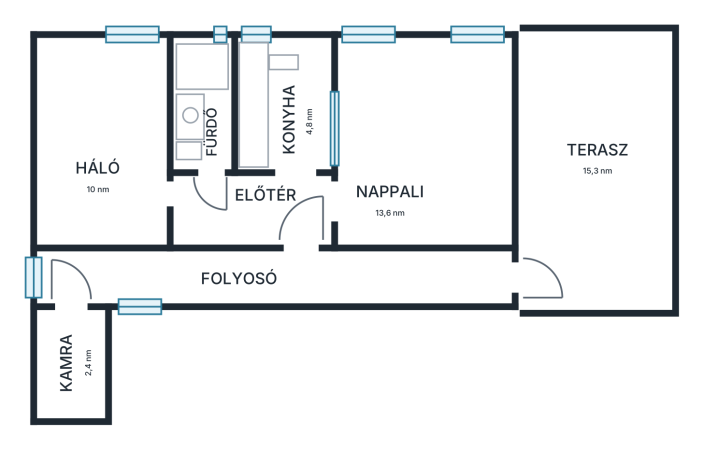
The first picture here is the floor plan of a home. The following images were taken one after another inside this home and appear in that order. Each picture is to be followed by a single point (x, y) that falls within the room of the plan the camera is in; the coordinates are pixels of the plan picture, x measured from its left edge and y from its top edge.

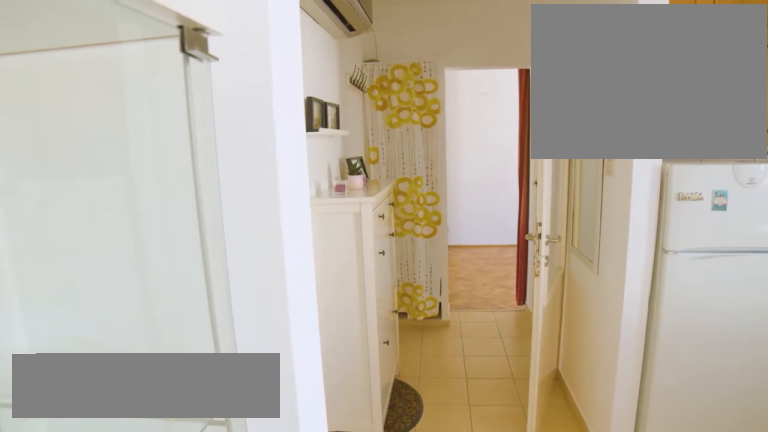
(259, 203)
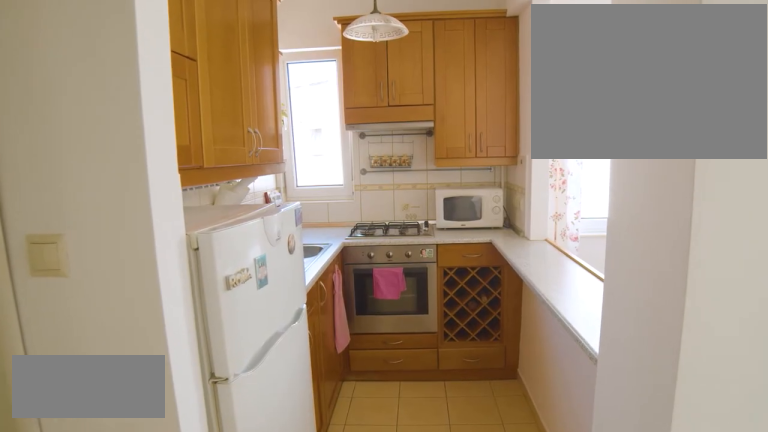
(283, 103)
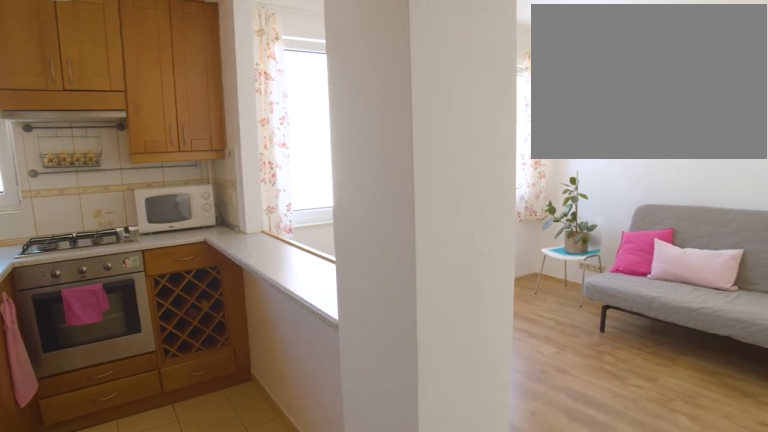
(422, 137)
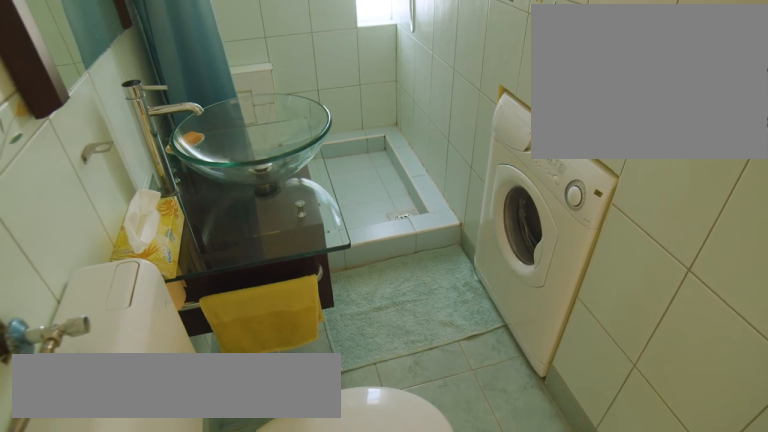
(200, 103)
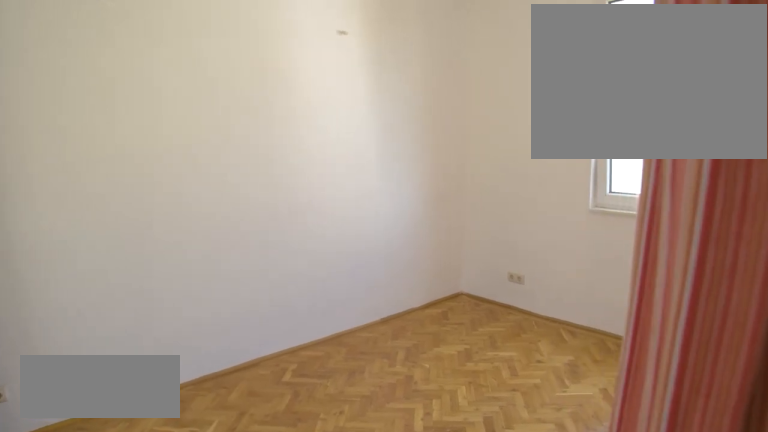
(100, 135)
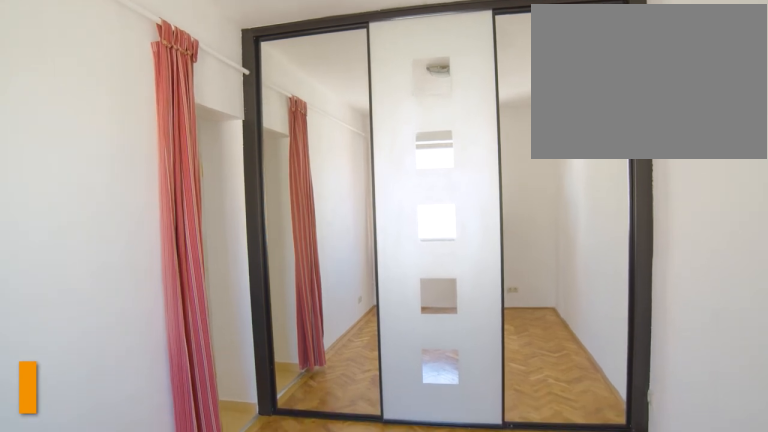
(100, 135)
